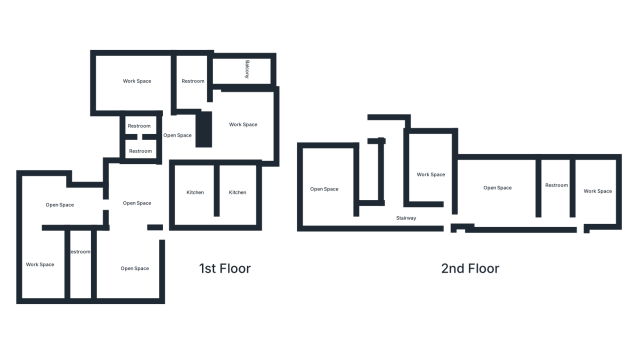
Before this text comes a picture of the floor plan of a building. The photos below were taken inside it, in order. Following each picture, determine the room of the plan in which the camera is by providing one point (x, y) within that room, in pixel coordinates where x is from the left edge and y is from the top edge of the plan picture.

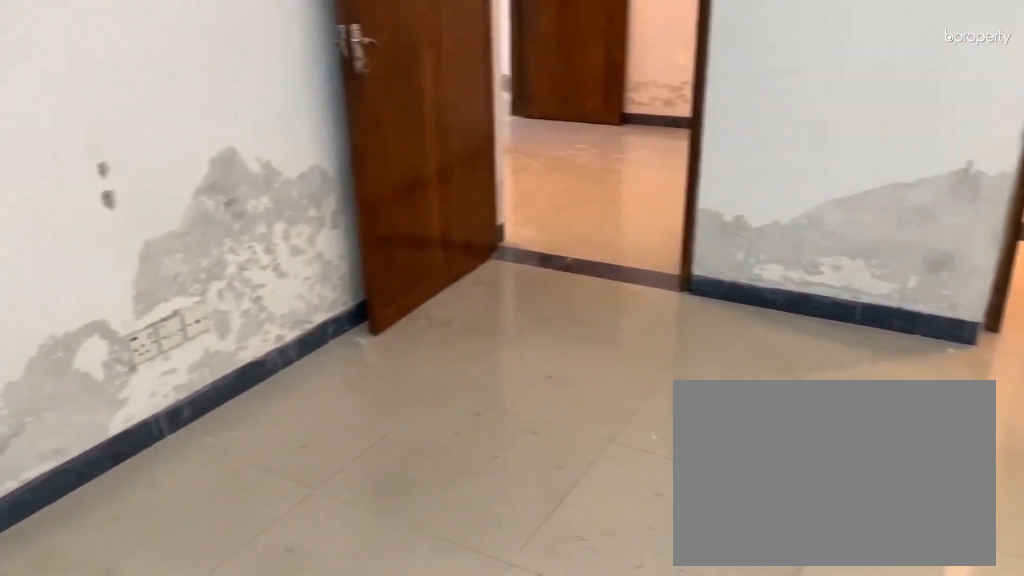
(137, 89)
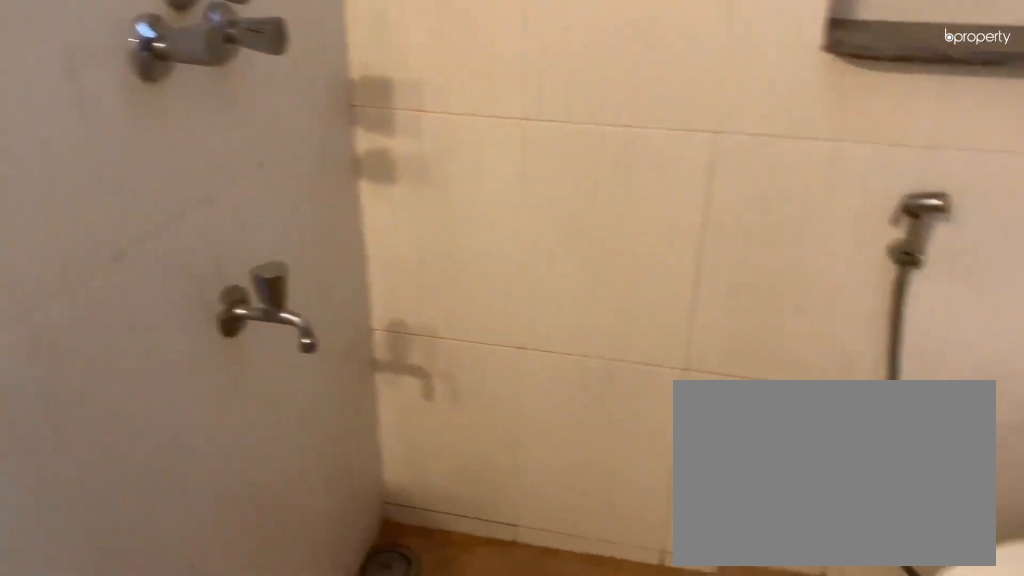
(138, 148)
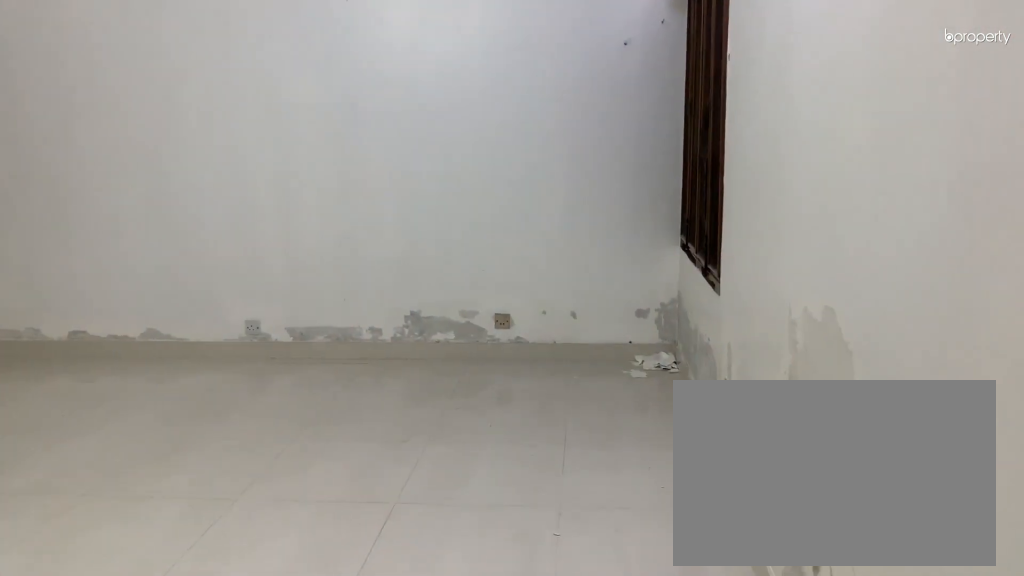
(239, 119)
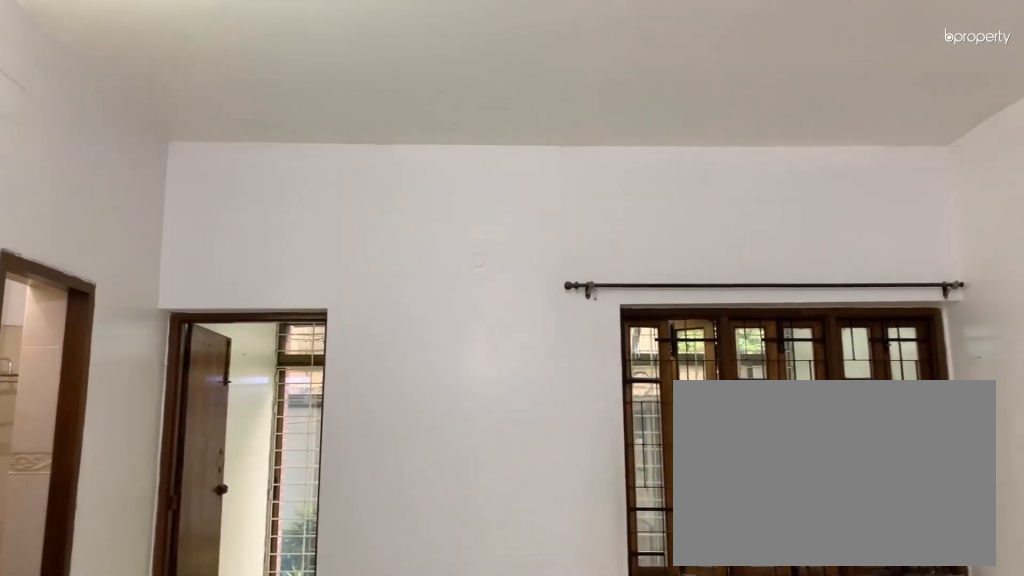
(239, 119)
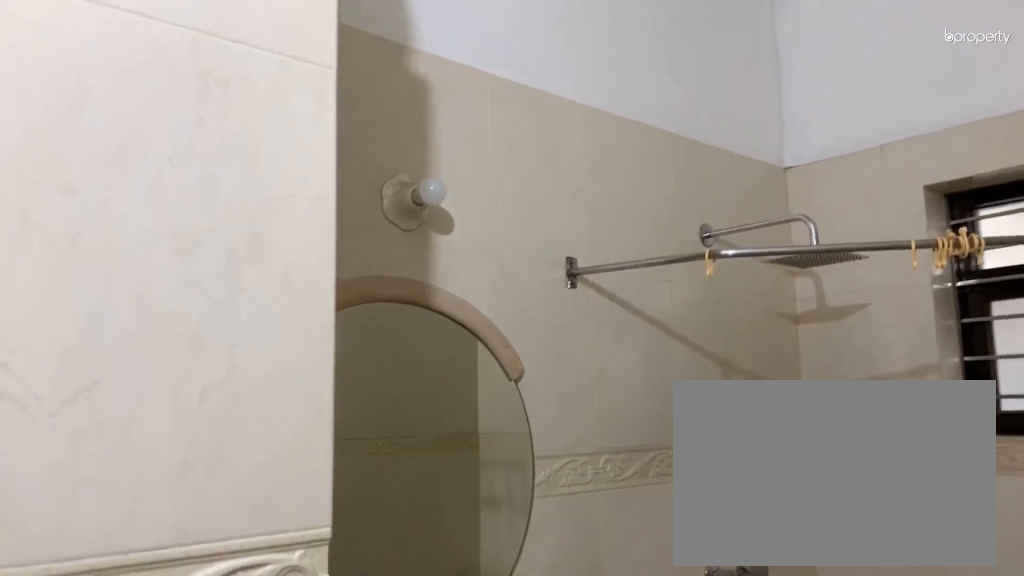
(193, 92)
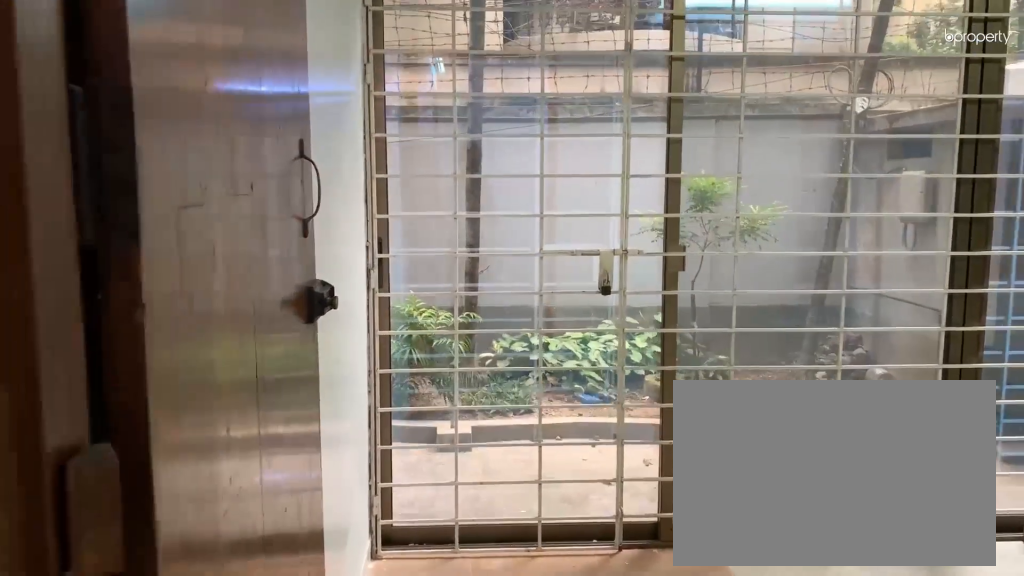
(240, 69)
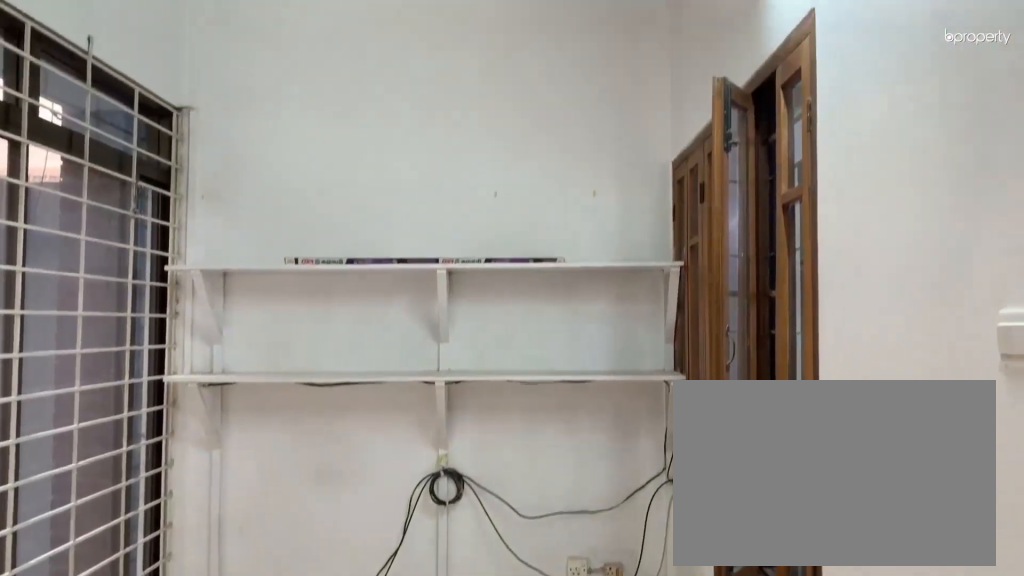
(238, 69)
